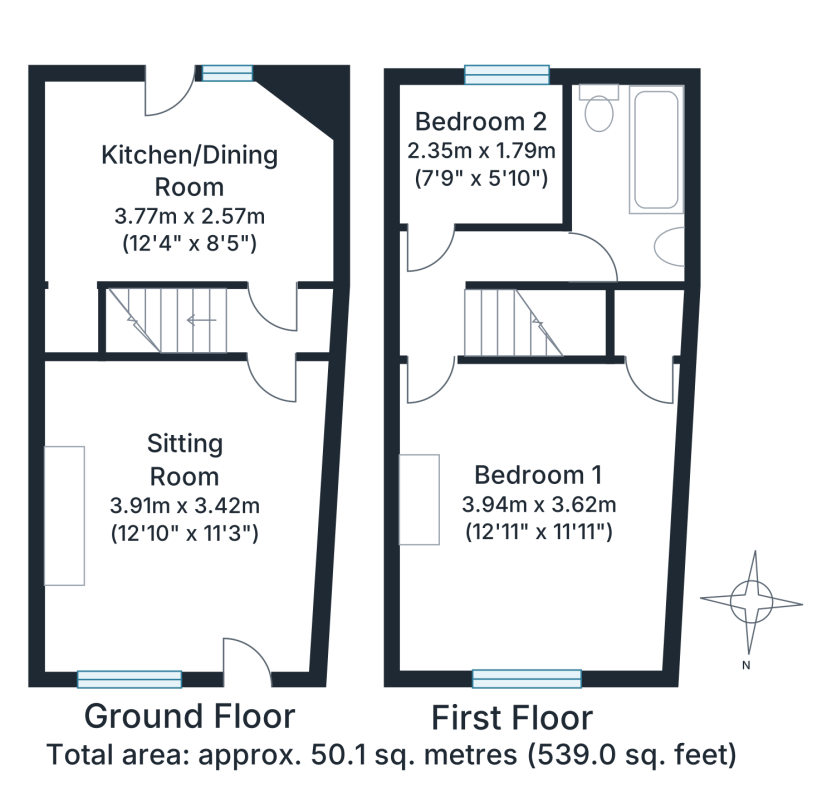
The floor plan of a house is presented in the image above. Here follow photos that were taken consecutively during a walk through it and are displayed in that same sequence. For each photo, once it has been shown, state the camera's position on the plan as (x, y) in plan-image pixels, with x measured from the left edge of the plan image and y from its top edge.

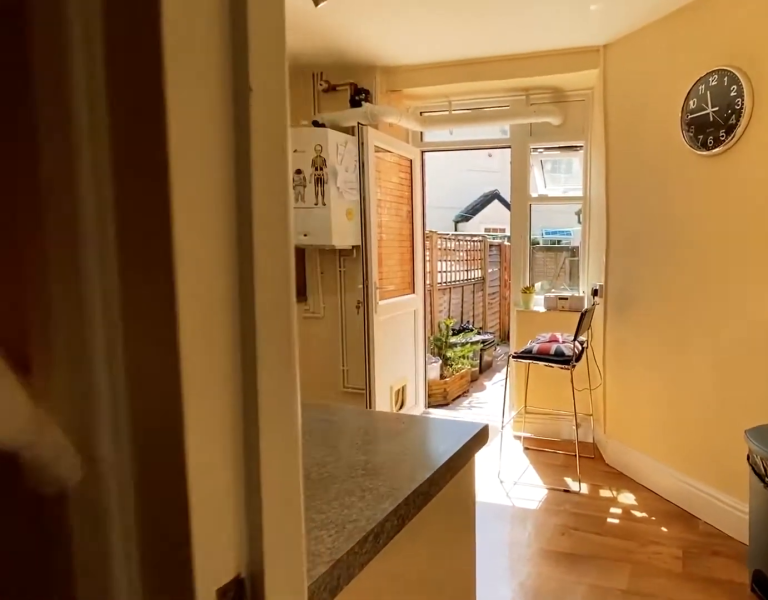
(276, 267)
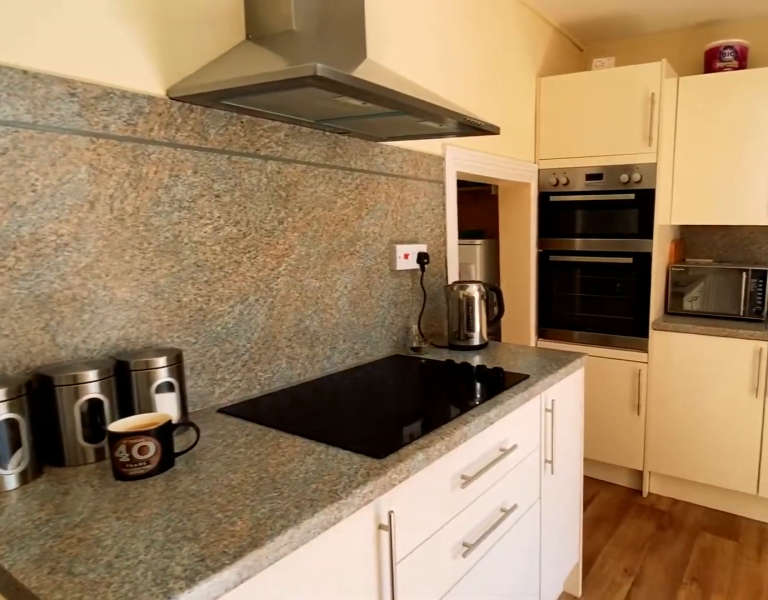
(255, 162)
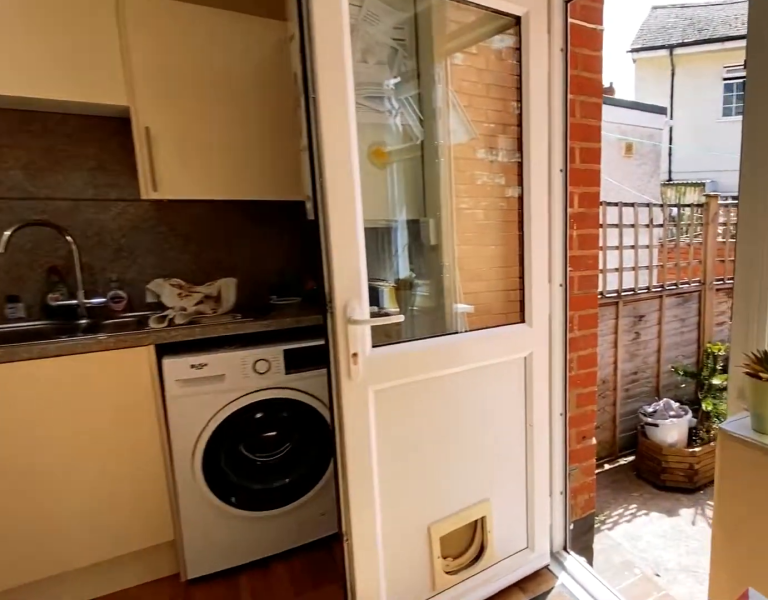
(208, 116)
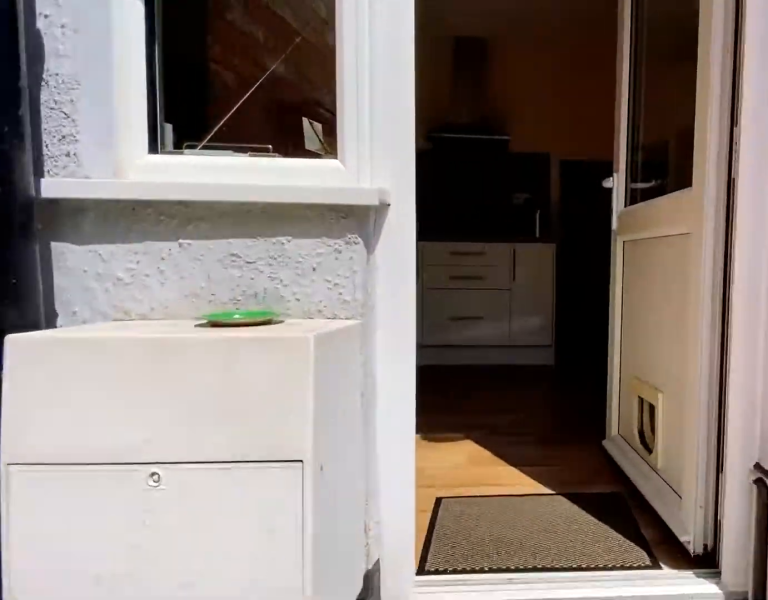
(166, 67)
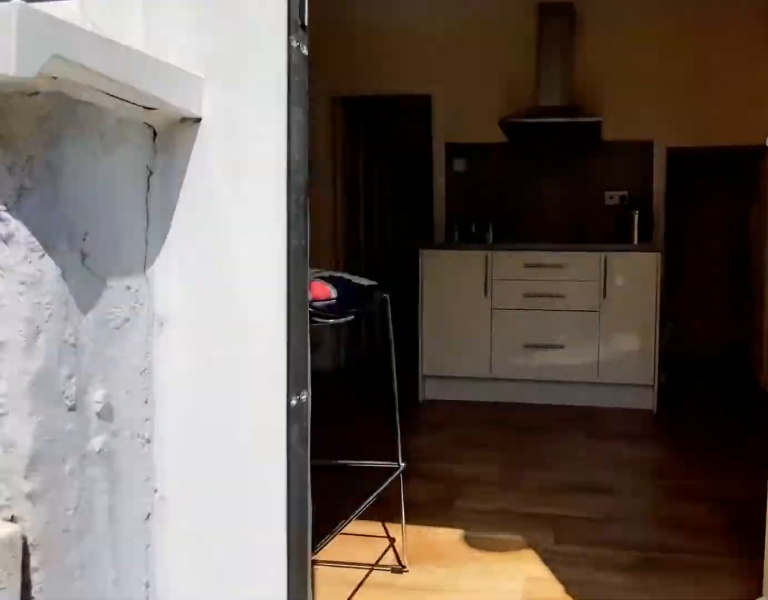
(168, 72)
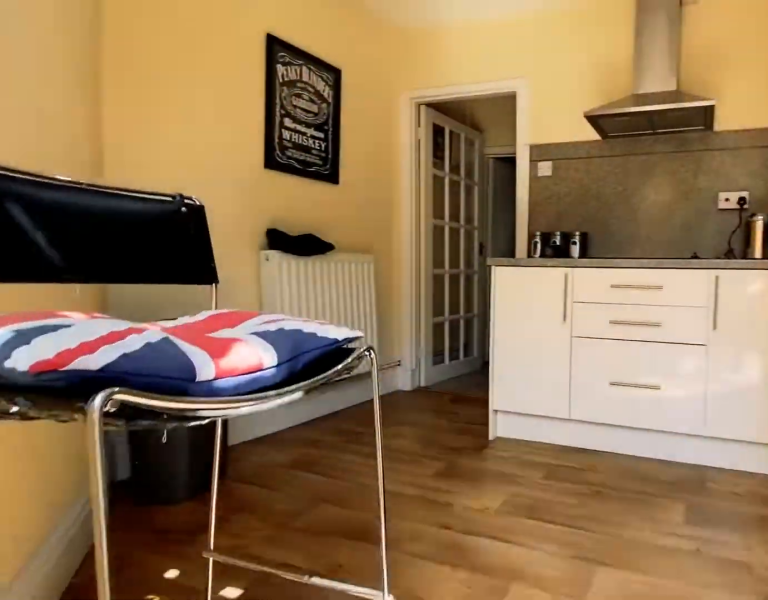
(179, 94)
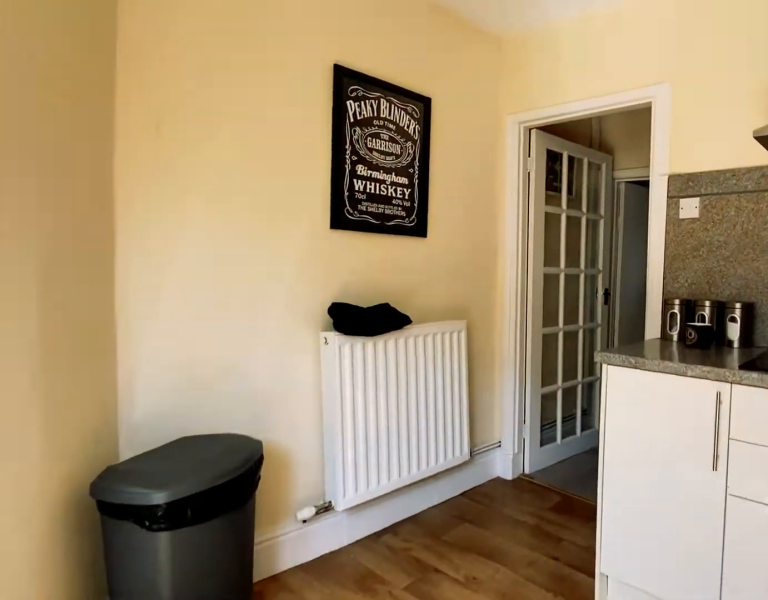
(209, 152)
